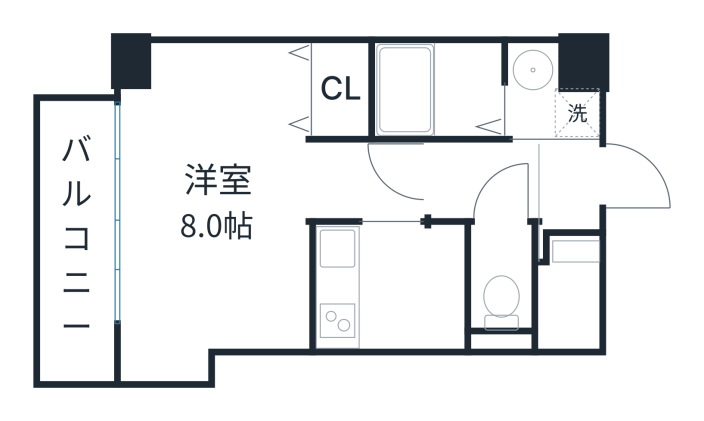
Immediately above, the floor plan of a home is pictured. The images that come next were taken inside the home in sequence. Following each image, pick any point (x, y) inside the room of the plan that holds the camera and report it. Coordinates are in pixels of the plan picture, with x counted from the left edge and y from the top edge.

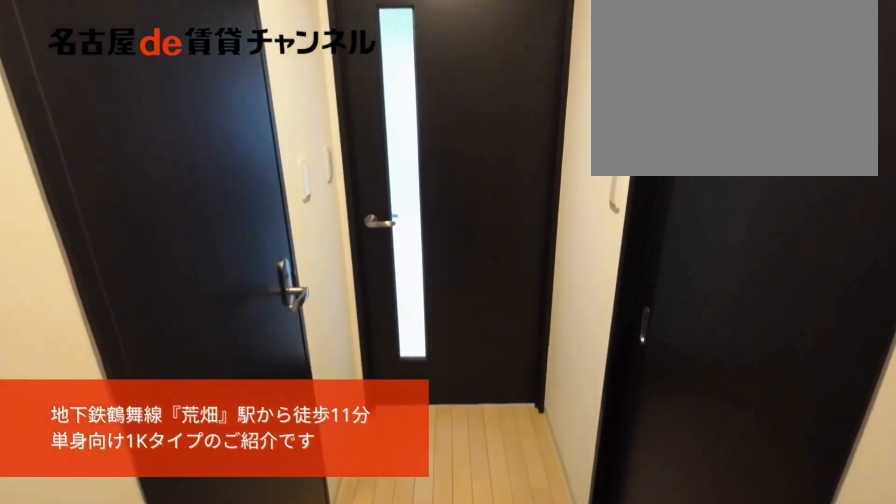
(567, 189)
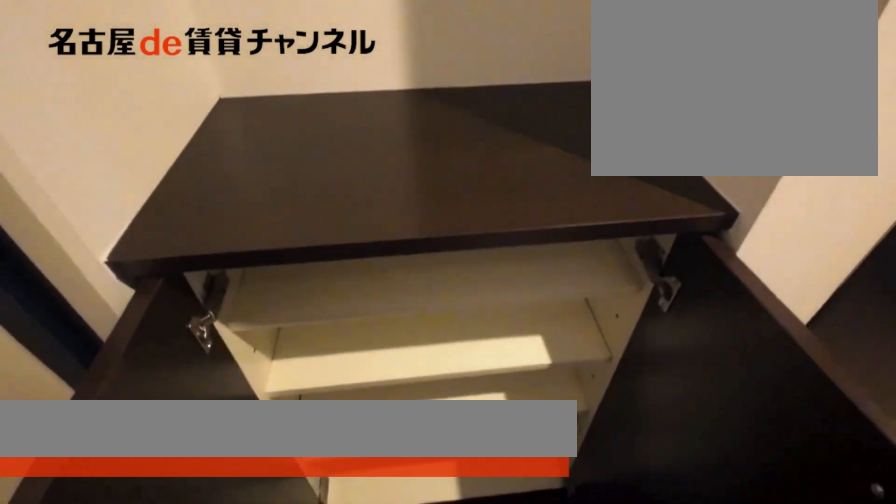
(576, 251)
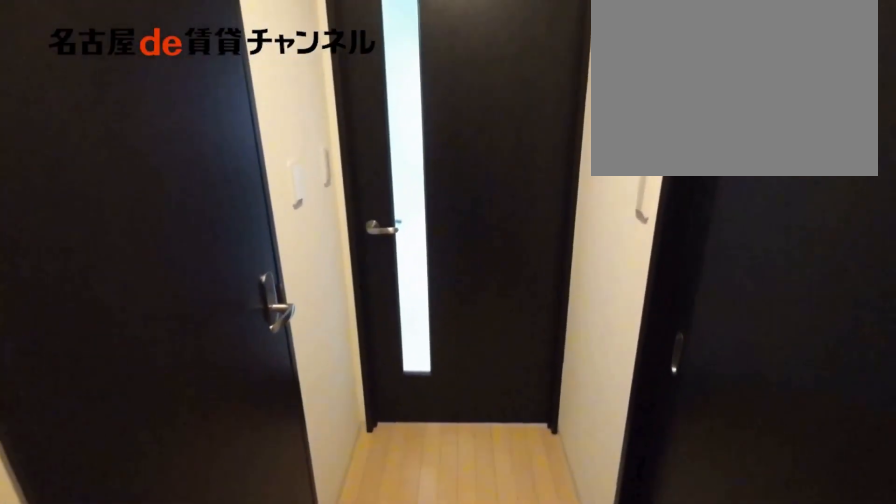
(485, 181)
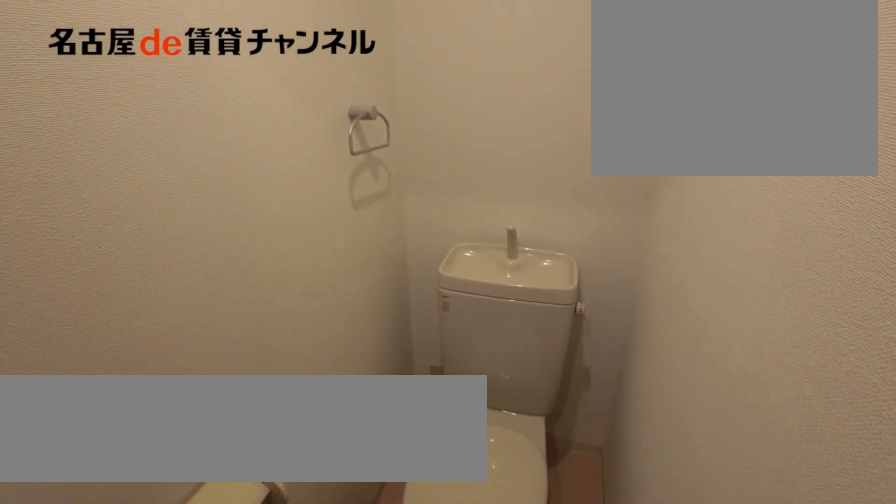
(501, 278)
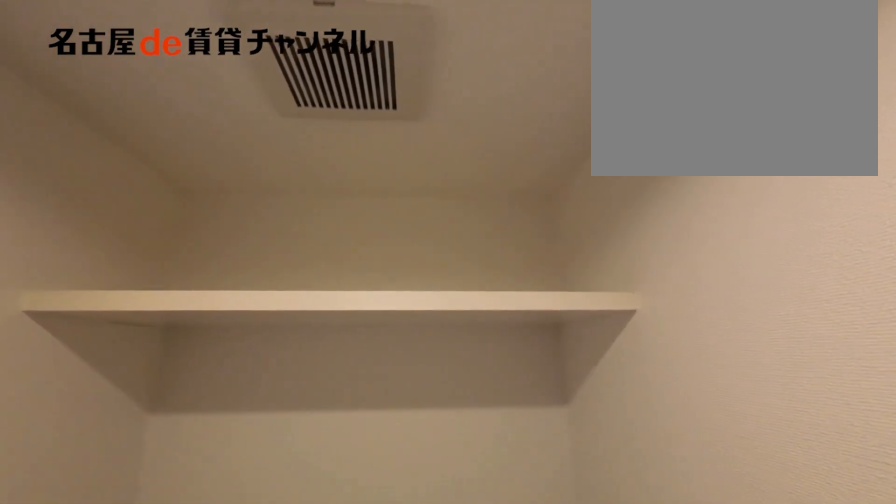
(501, 278)
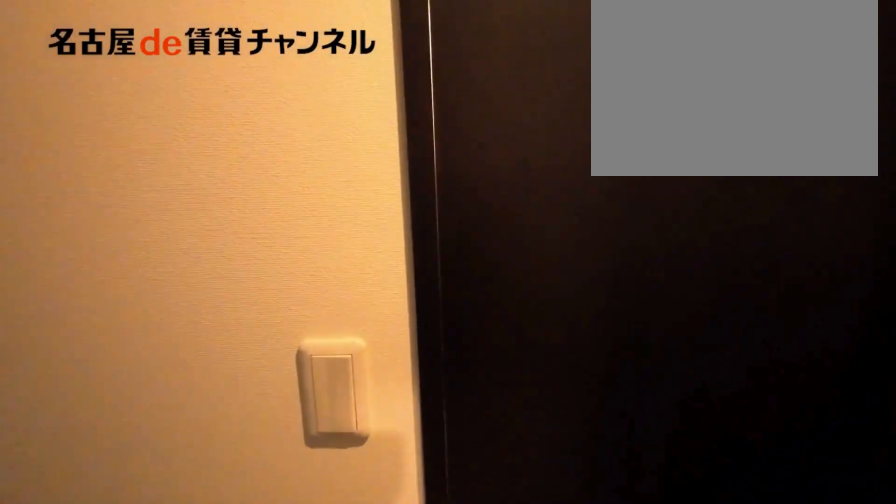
(485, 181)
